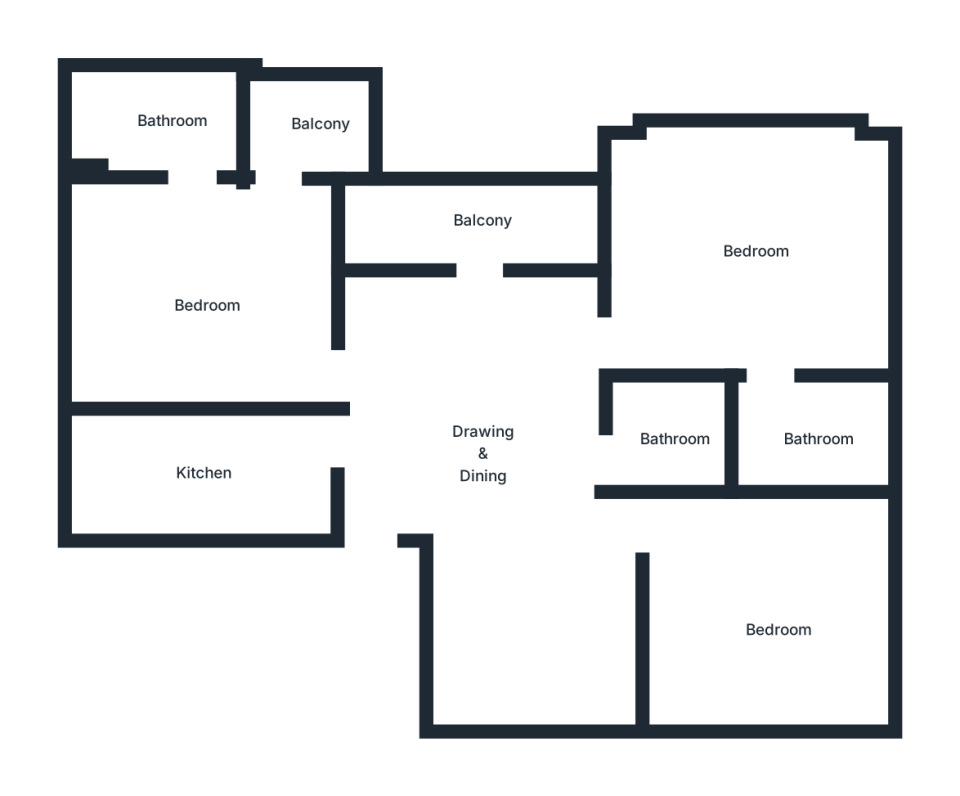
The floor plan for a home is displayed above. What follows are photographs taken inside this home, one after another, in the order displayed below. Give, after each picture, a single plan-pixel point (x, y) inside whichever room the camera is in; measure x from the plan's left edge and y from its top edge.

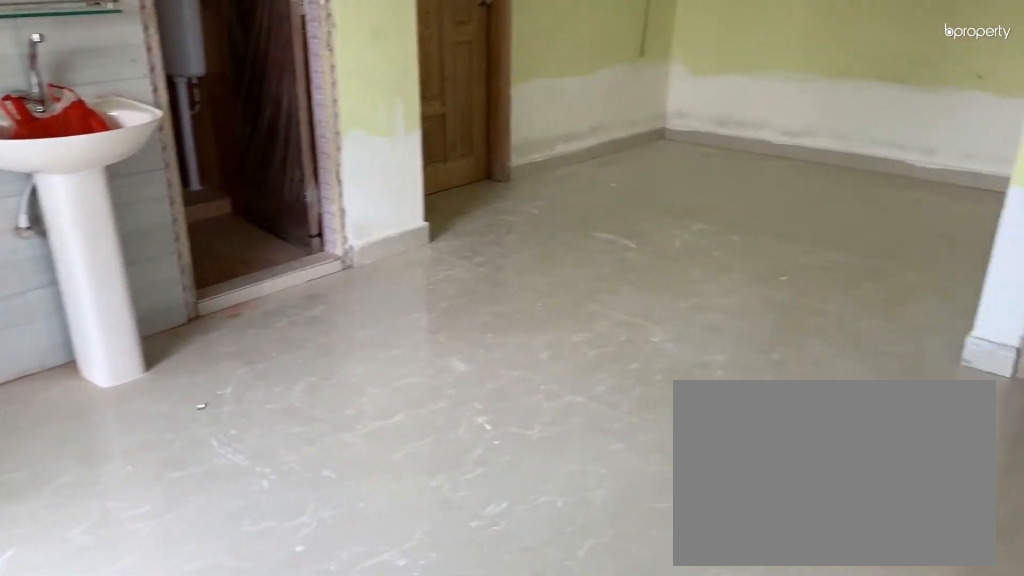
(485, 468)
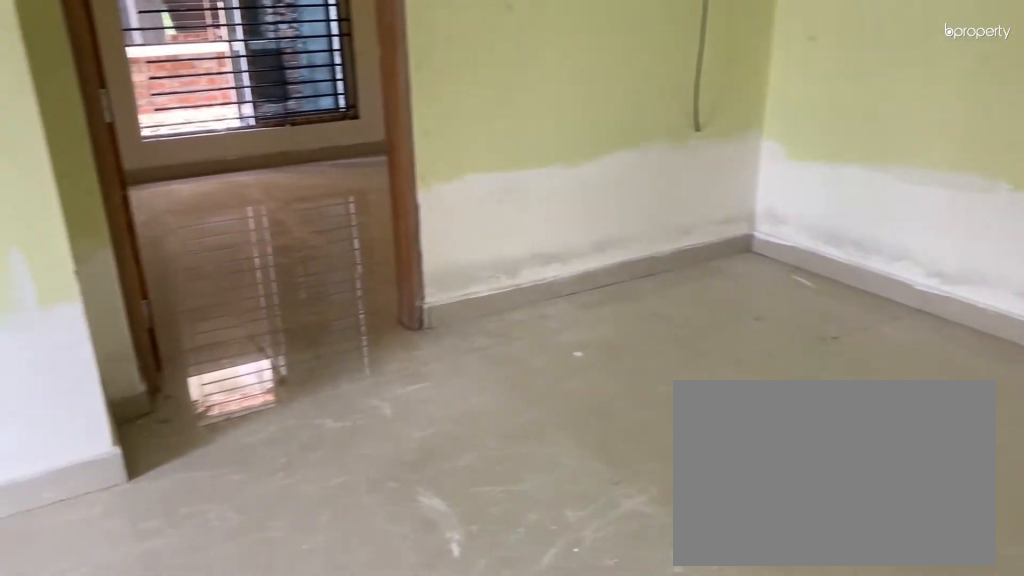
(532, 637)
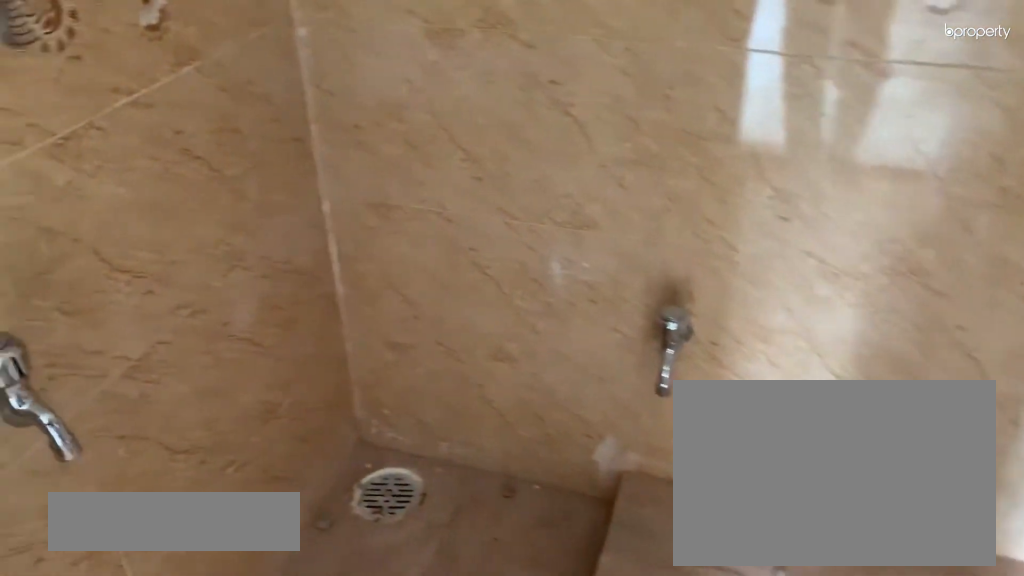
(676, 437)
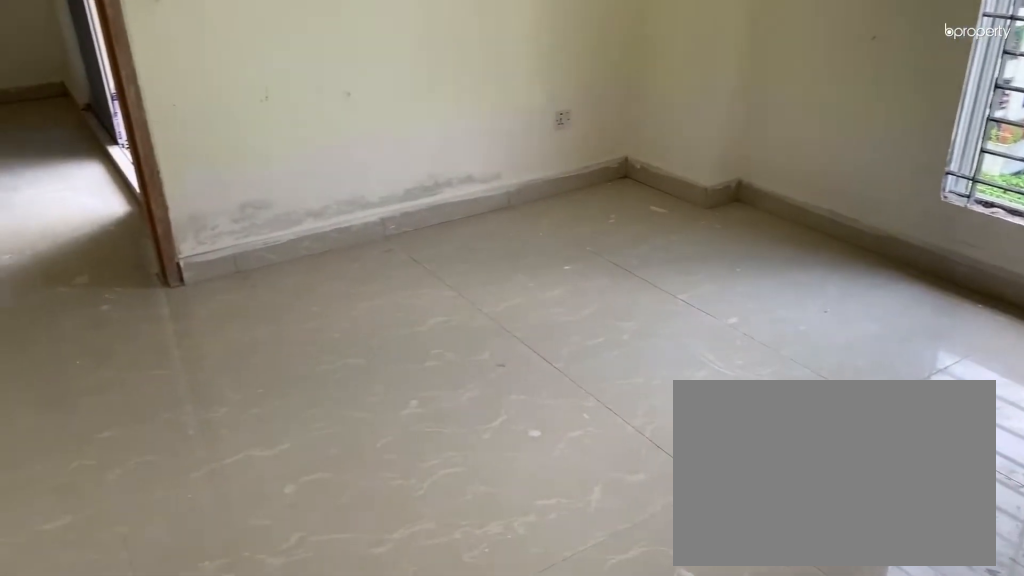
(749, 257)
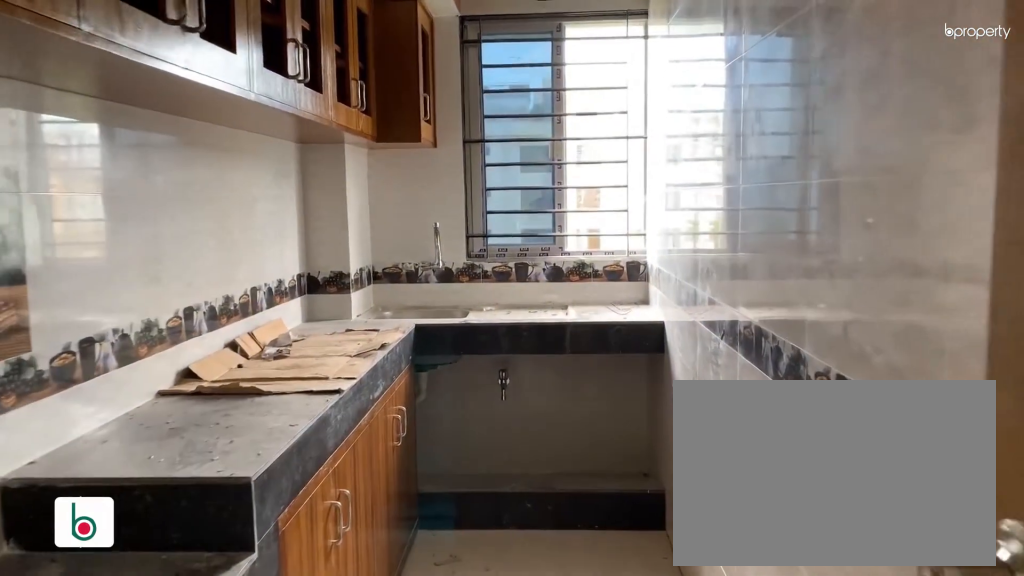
(203, 471)
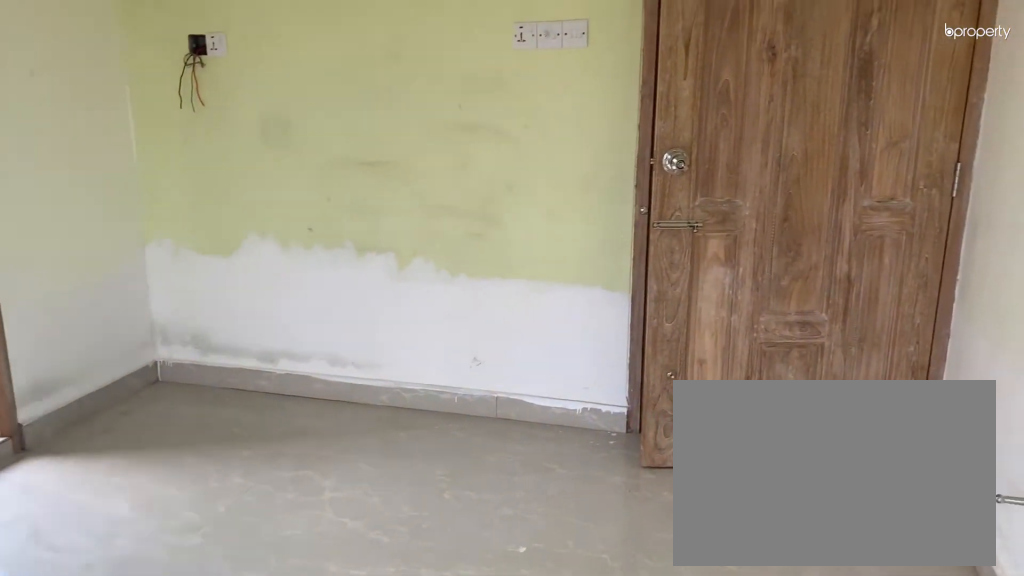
(208, 308)
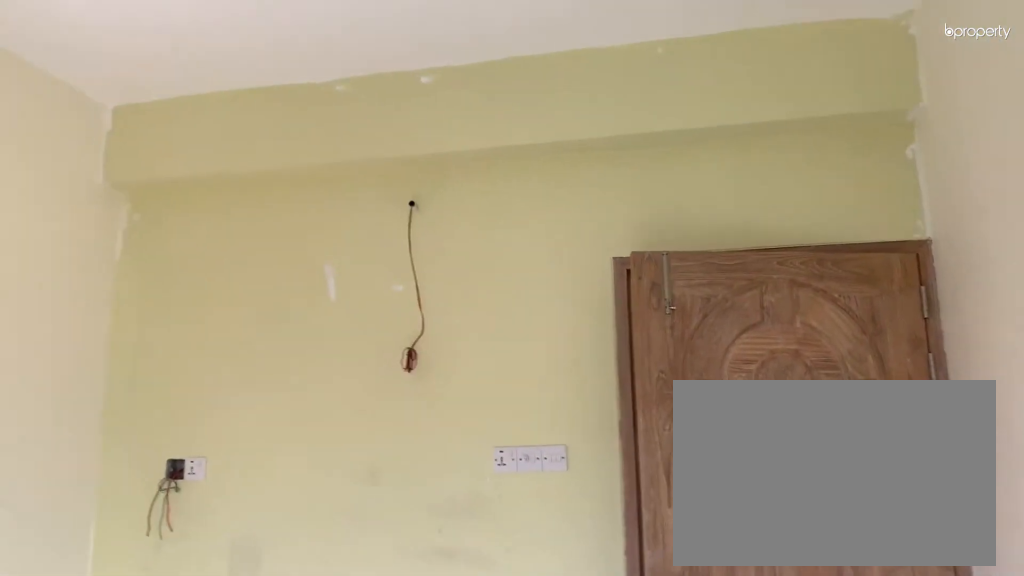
(208, 308)
